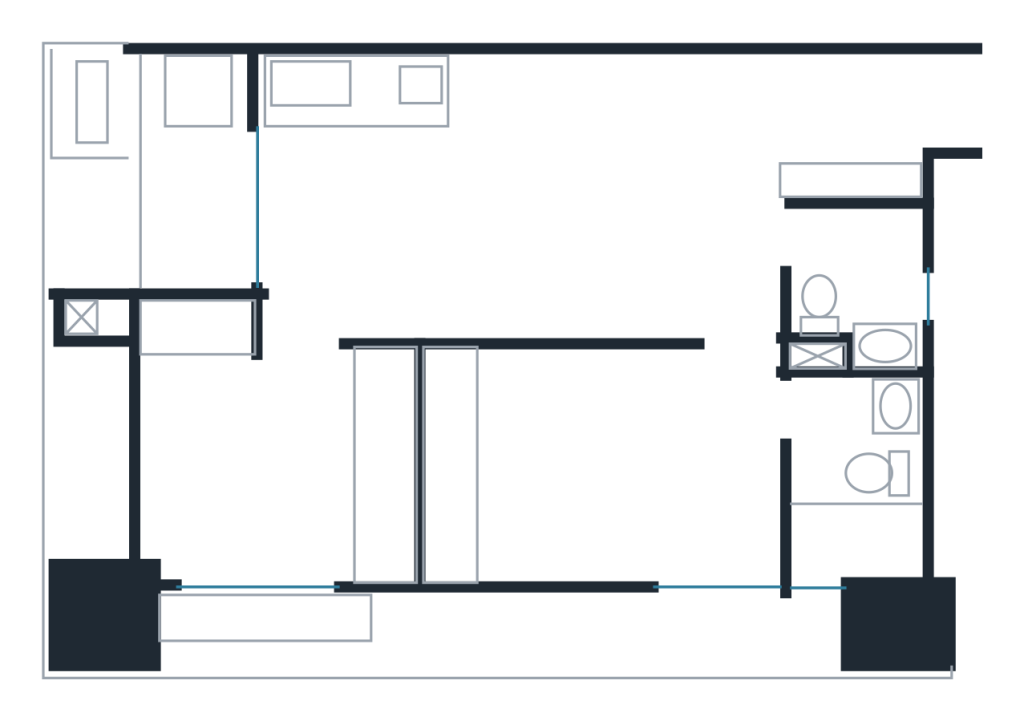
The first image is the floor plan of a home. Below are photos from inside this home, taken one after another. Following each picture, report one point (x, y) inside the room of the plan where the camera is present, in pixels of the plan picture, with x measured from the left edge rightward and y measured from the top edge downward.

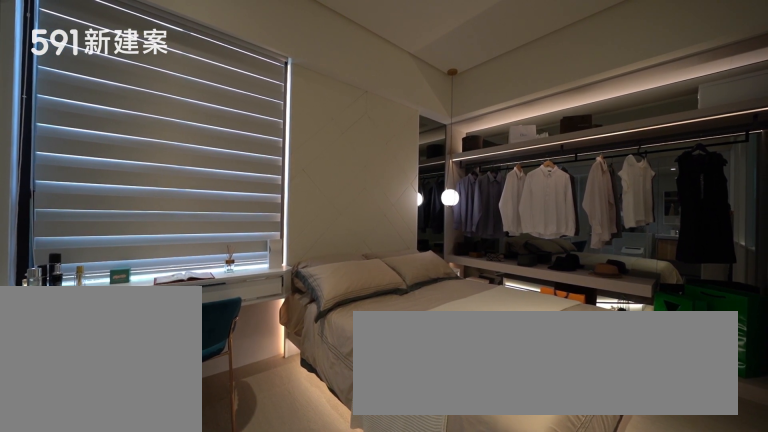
(599, 465)
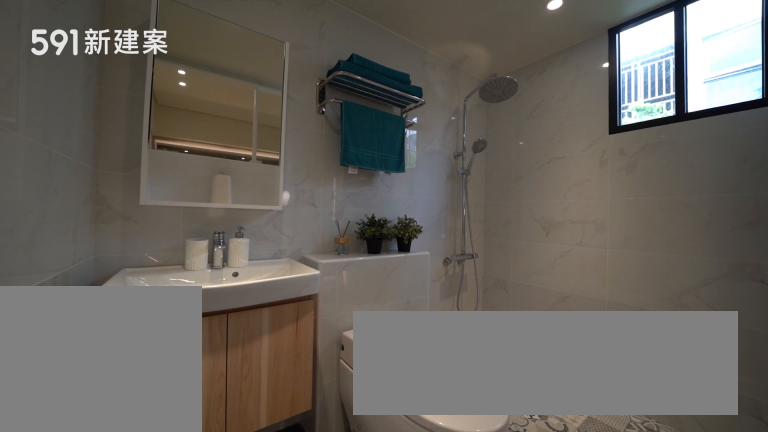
(857, 487)
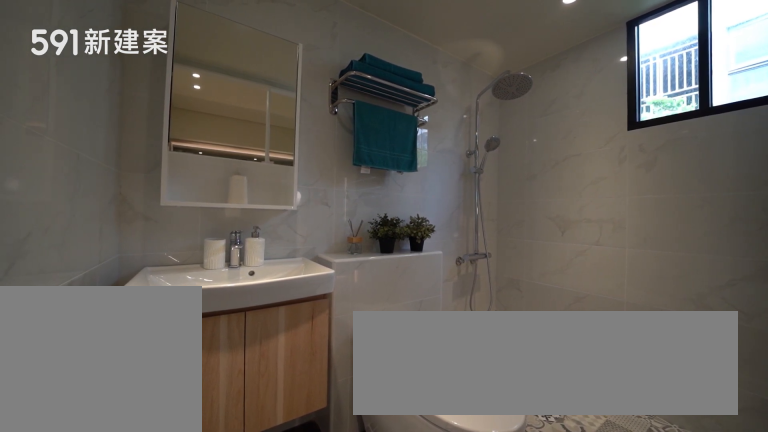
(857, 487)
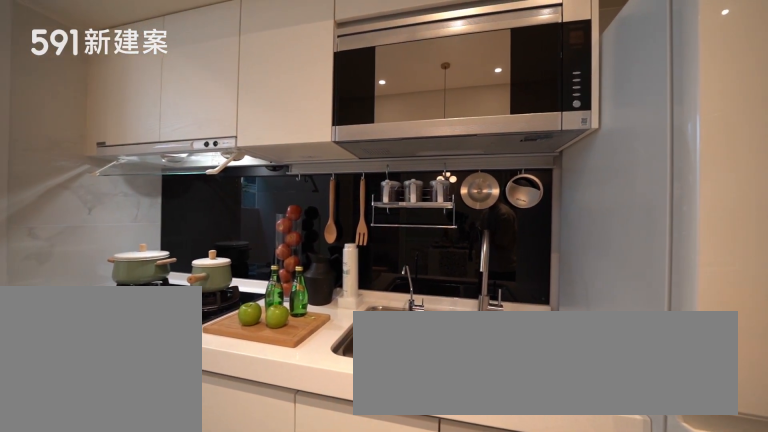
(387, 127)
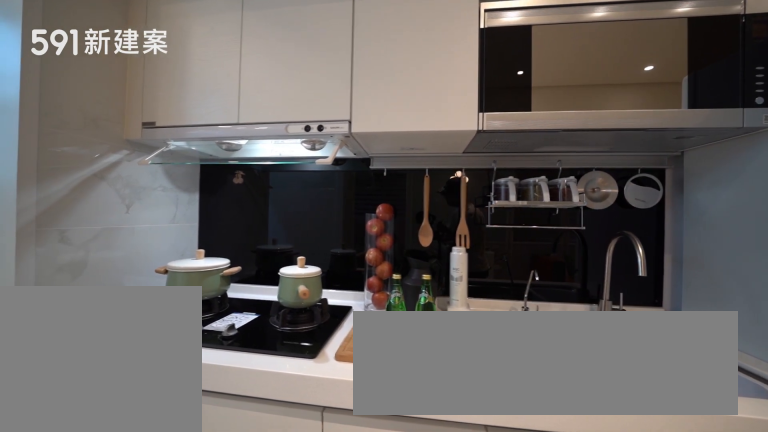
(387, 127)
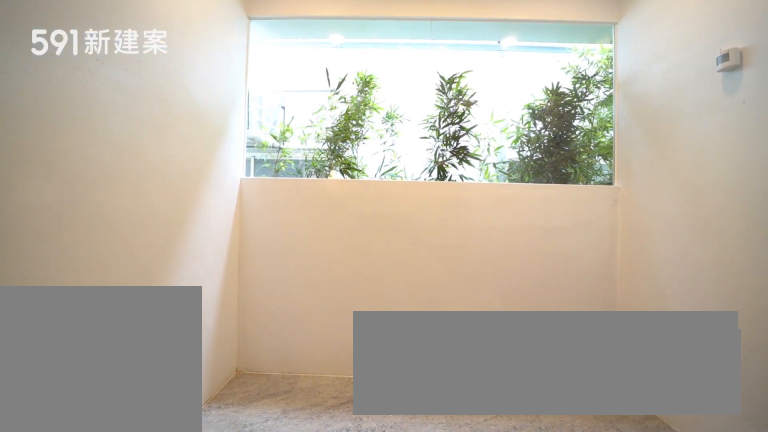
(185, 166)
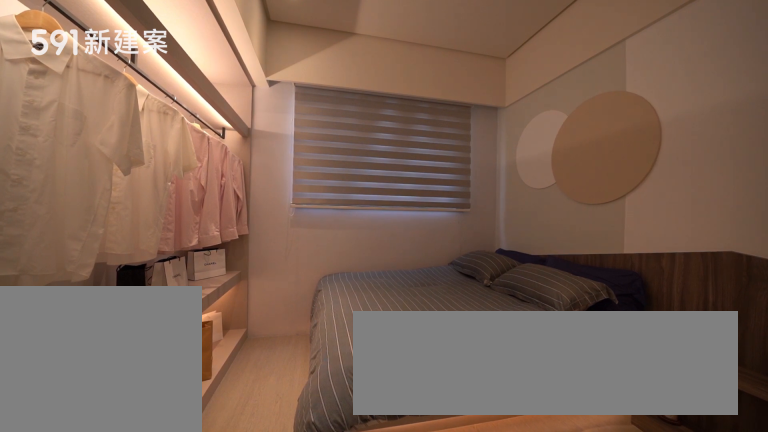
(269, 455)
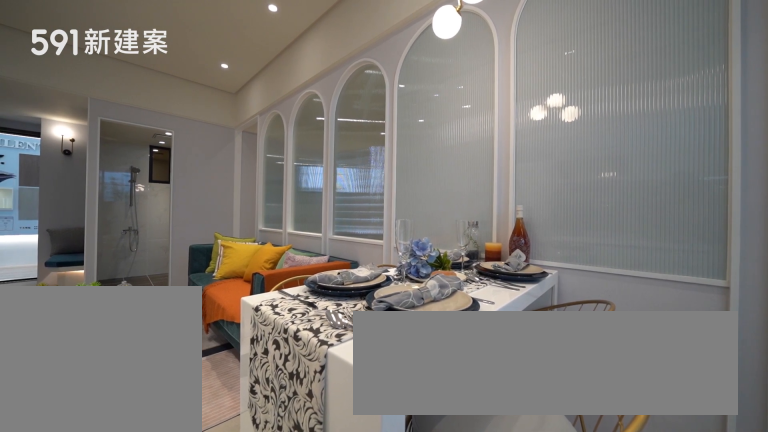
(408, 278)
